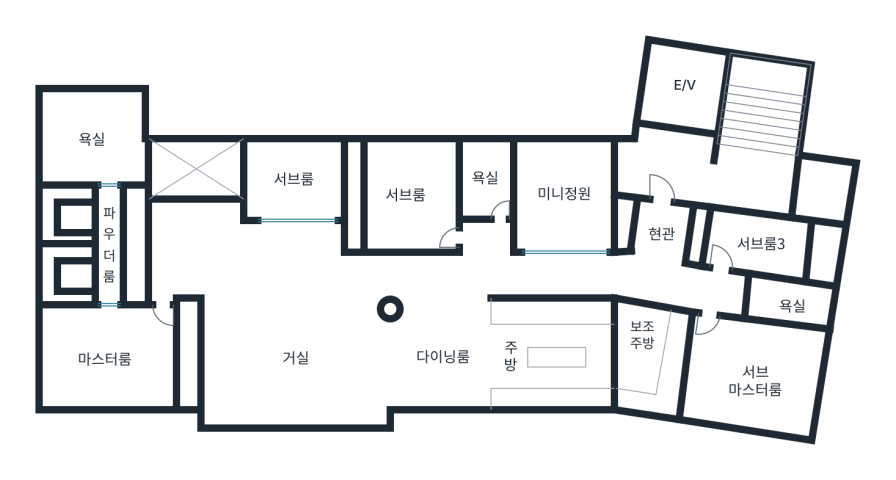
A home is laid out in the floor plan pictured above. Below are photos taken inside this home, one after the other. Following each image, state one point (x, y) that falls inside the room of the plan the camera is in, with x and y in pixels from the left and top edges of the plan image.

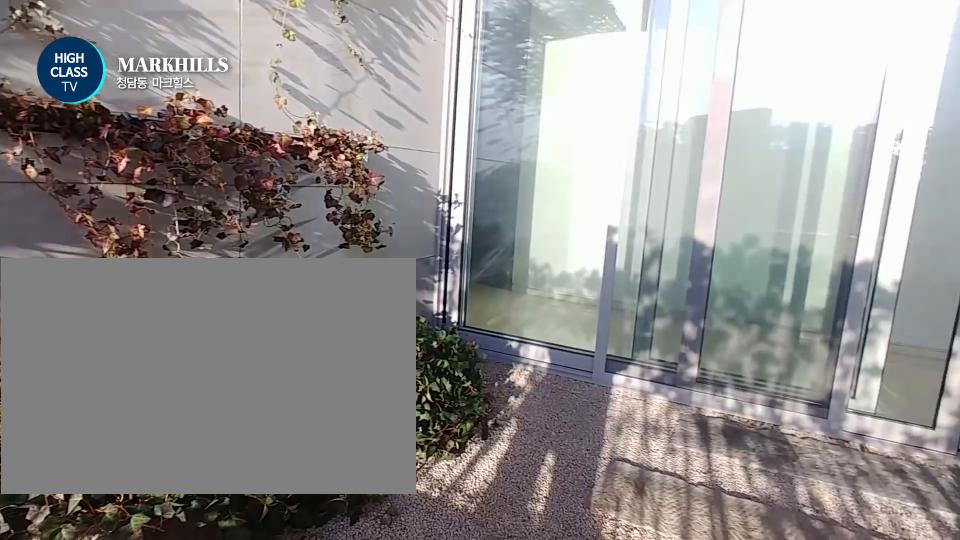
(563, 197)
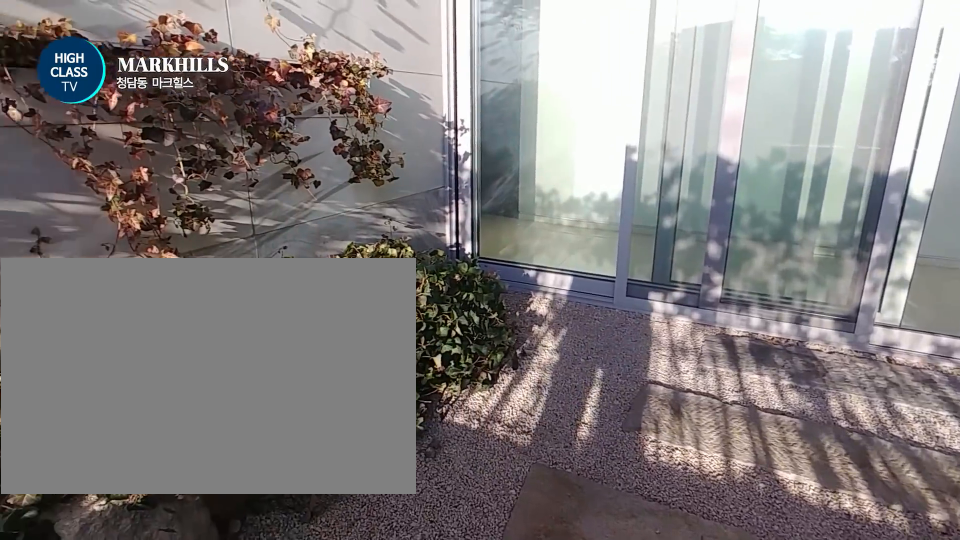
(563, 197)
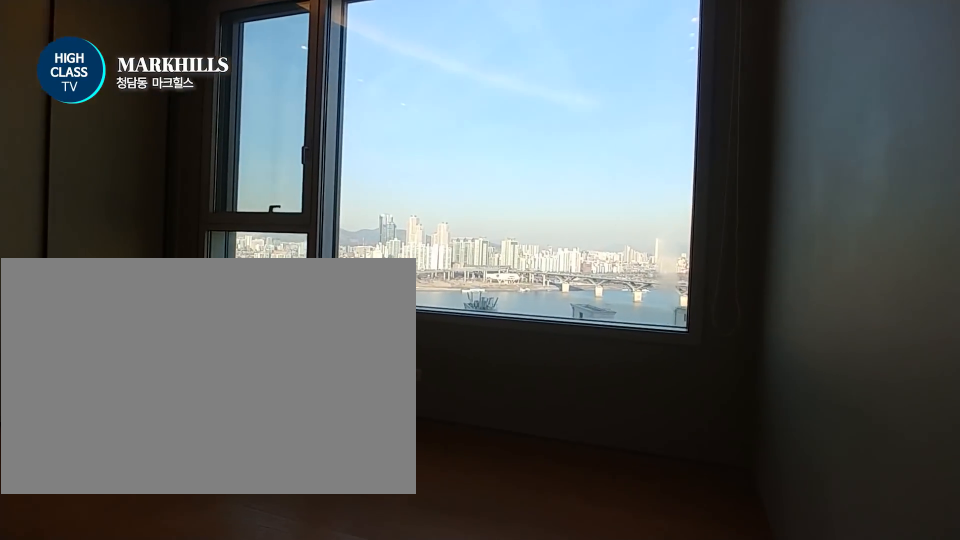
(755, 383)
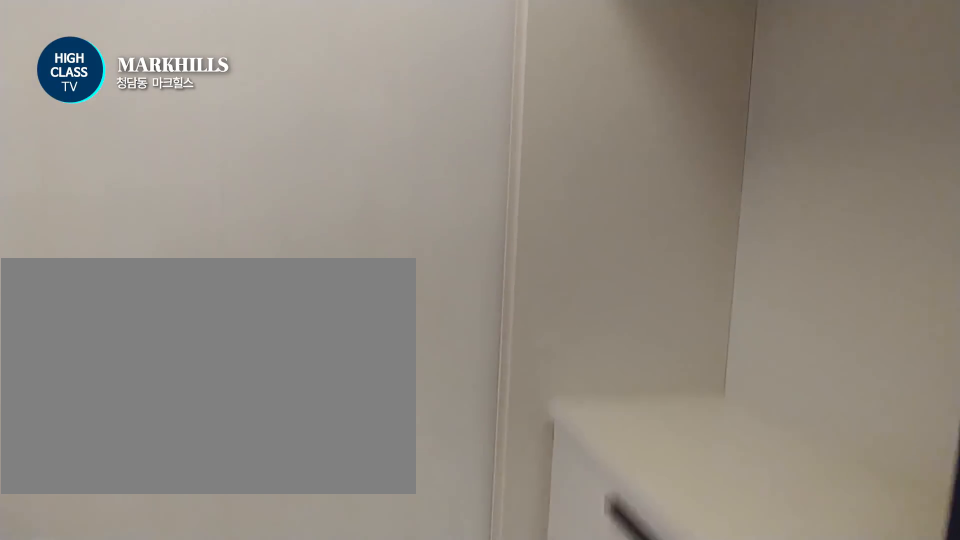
(758, 243)
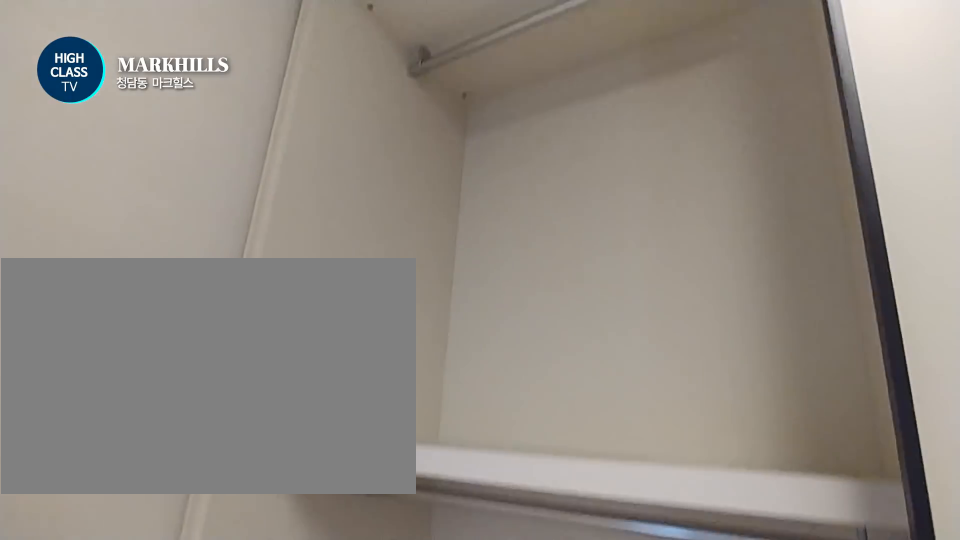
(758, 243)
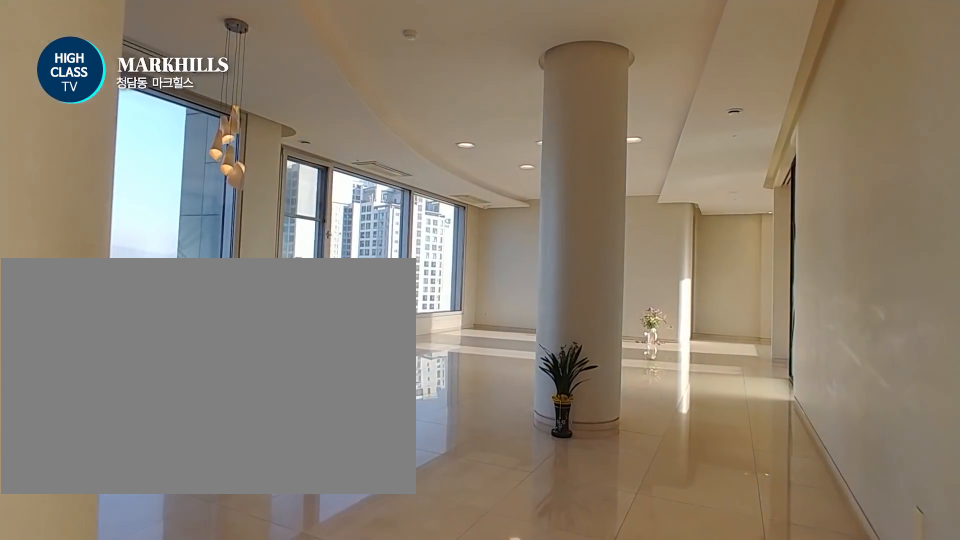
(276, 324)
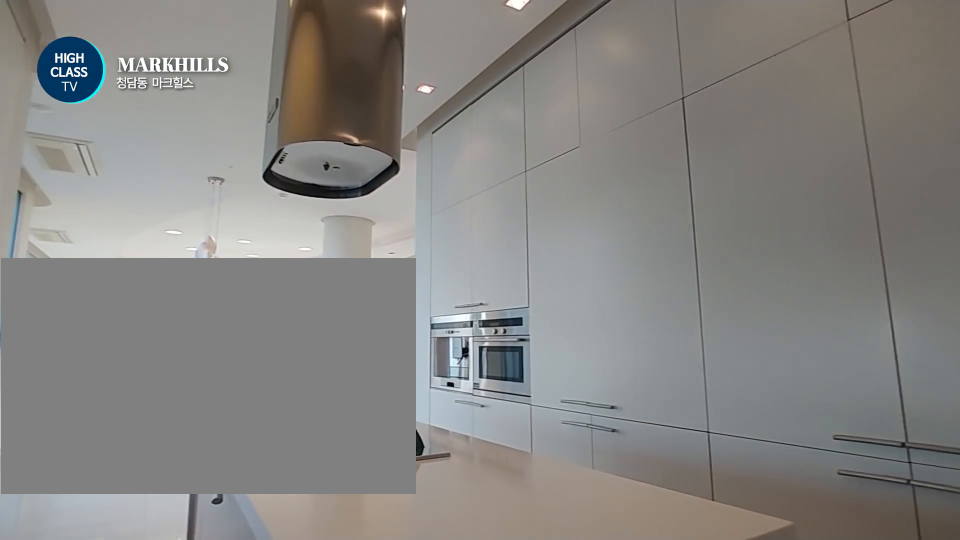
(501, 356)
